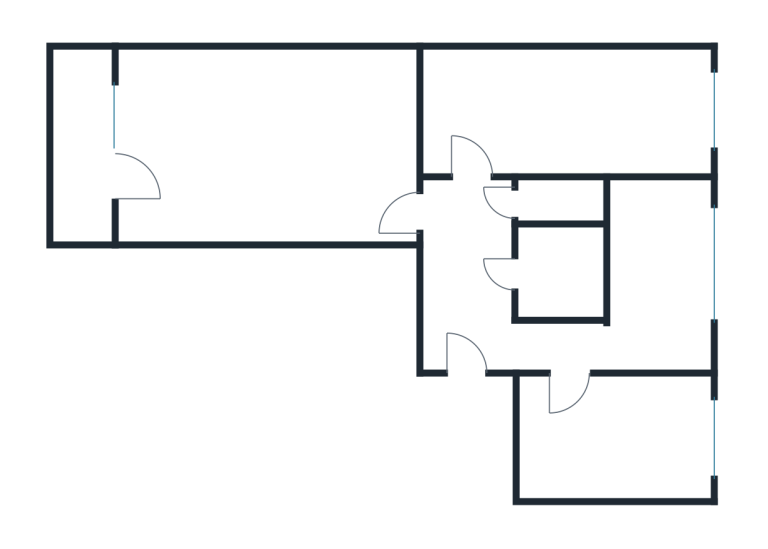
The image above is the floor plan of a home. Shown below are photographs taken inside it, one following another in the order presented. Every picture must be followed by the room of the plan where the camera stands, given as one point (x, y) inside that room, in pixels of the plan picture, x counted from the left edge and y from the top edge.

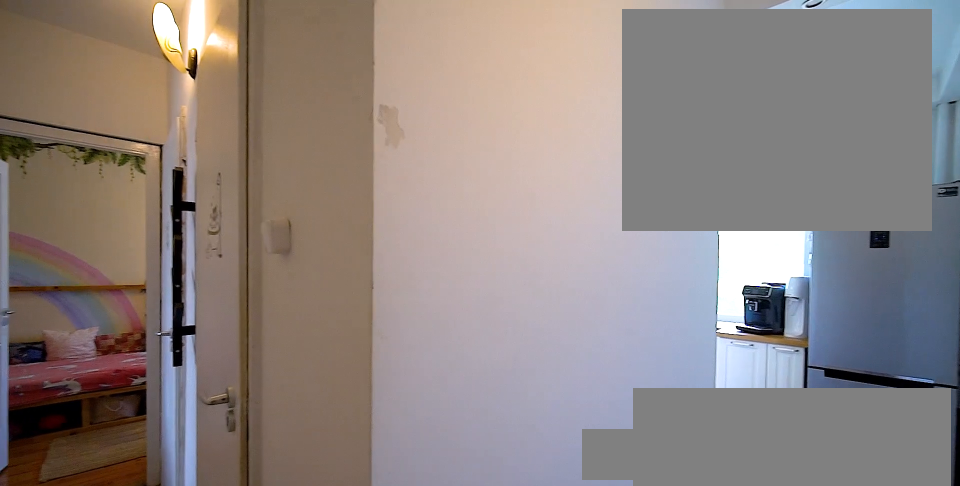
(459, 327)
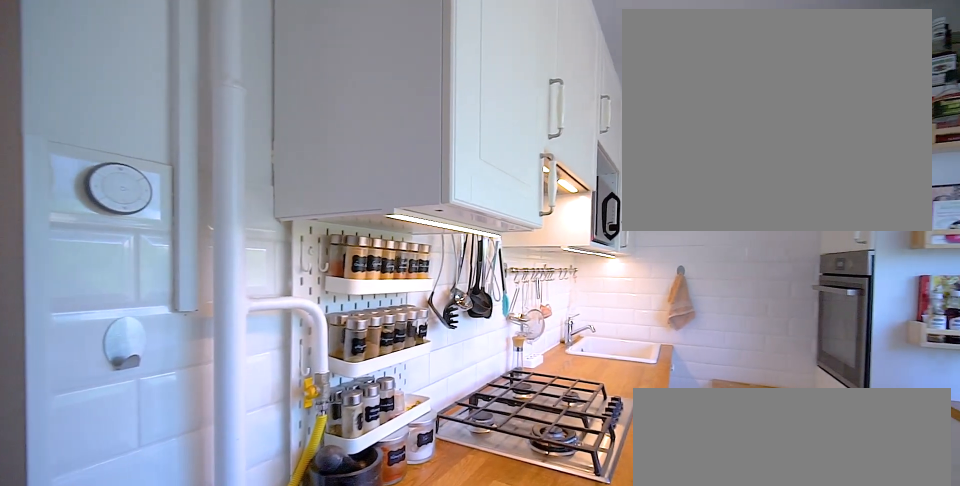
(663, 278)
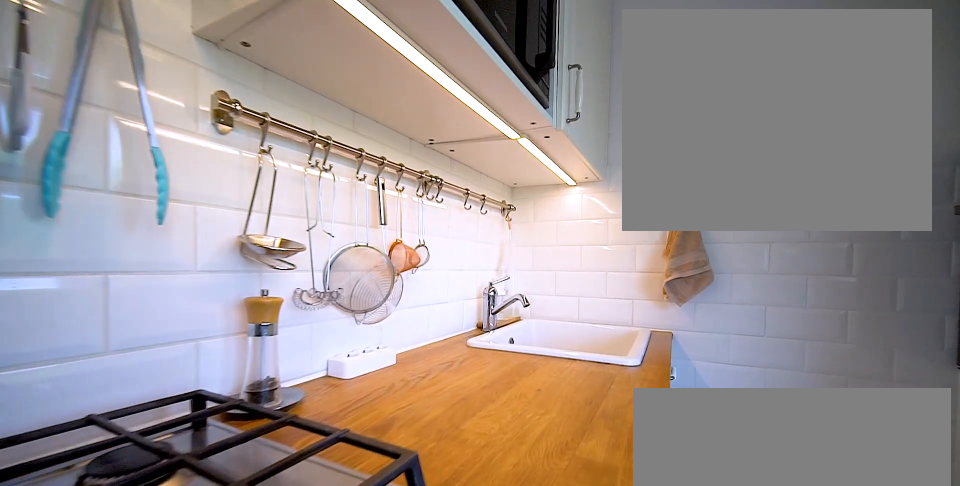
(663, 278)
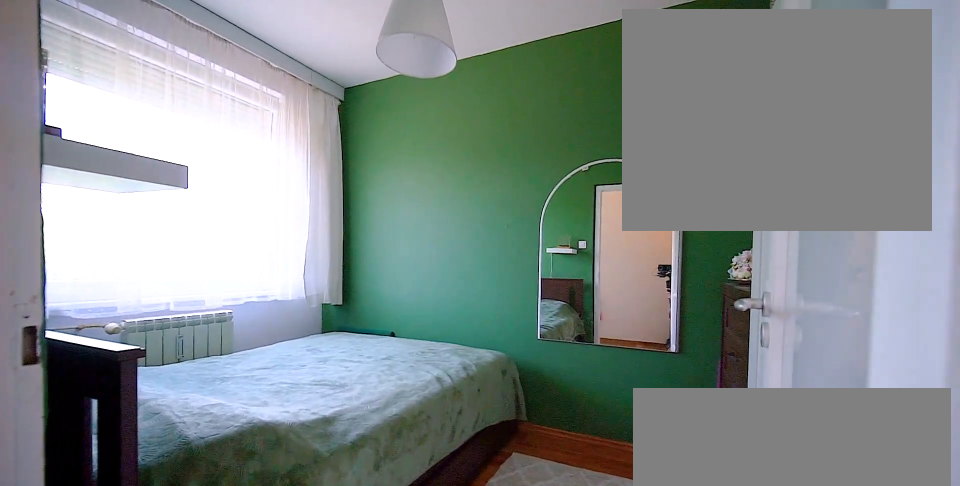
(616, 440)
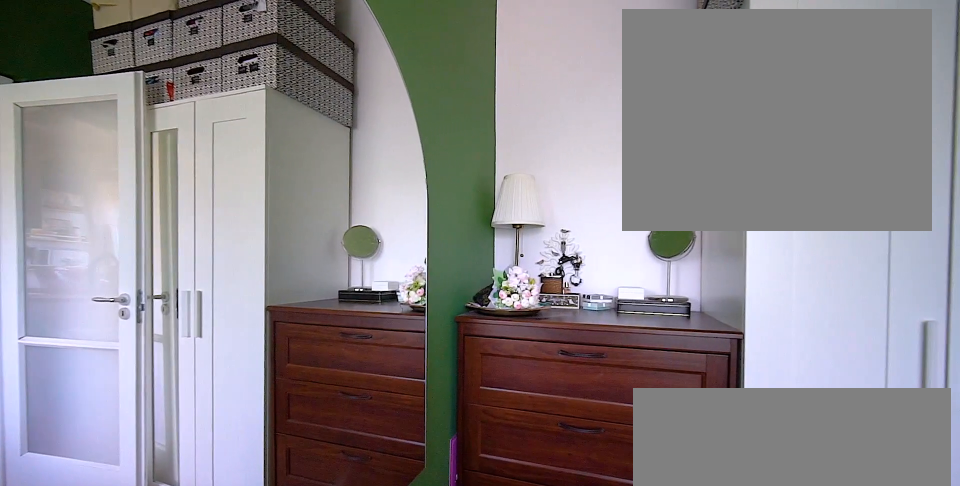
(616, 440)
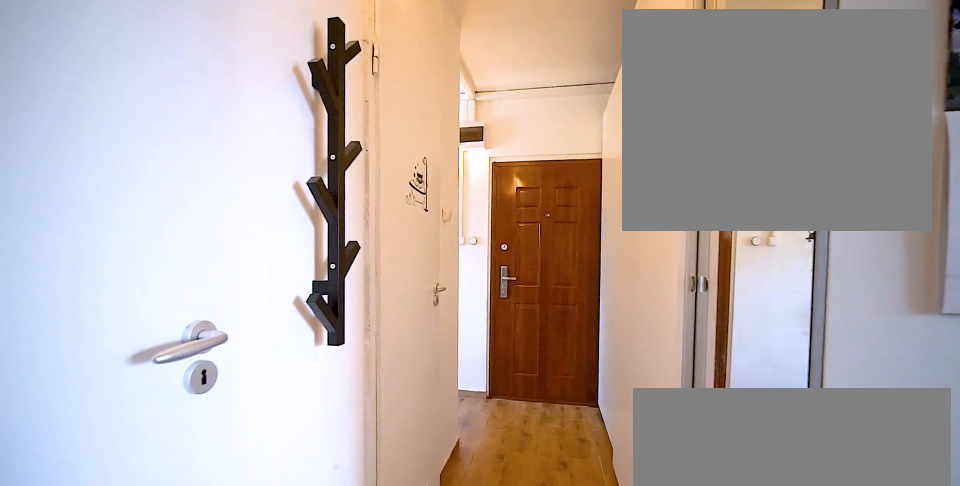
(459, 229)
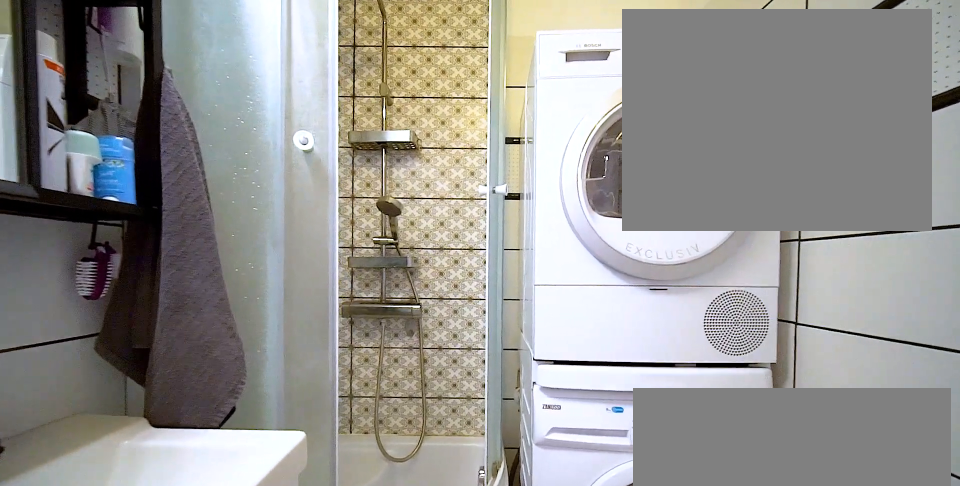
(559, 273)
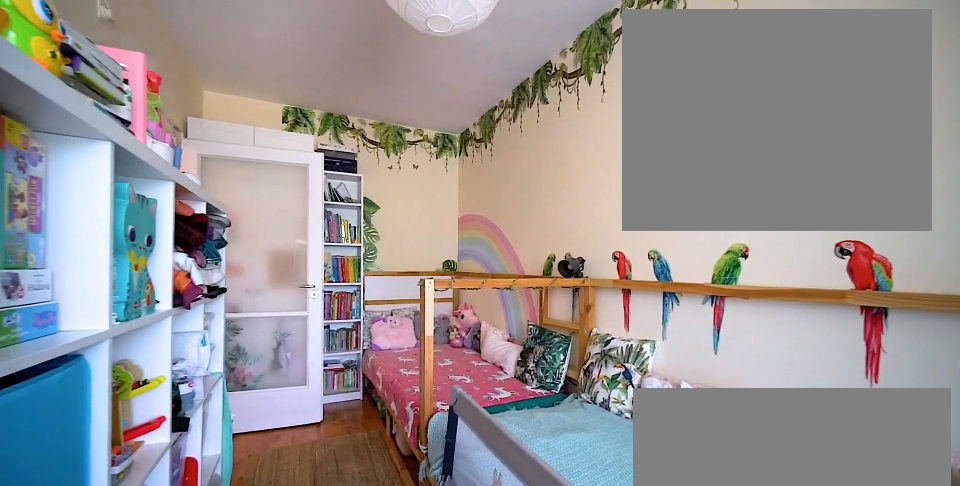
(585, 113)
